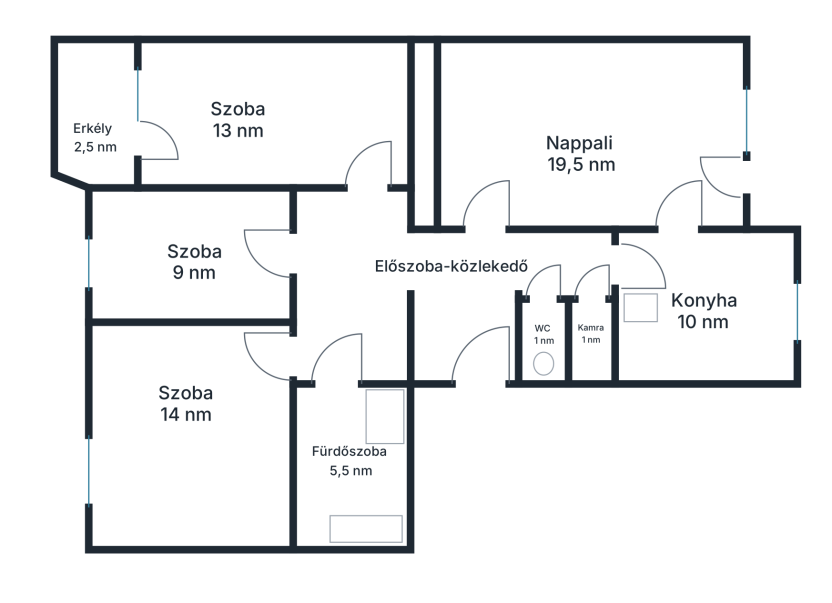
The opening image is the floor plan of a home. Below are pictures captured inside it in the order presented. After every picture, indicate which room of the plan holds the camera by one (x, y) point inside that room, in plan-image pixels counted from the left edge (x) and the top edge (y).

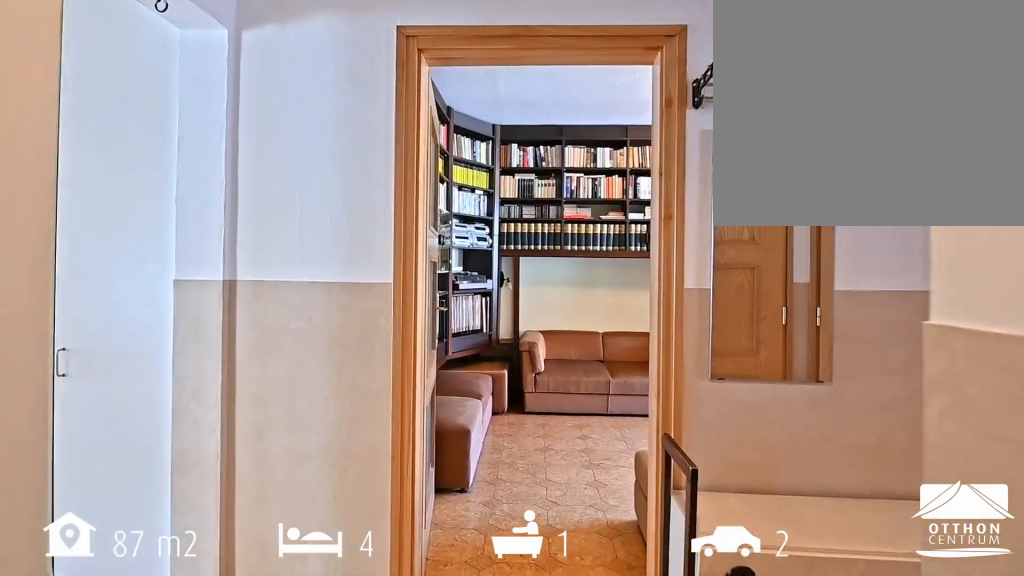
(465, 308)
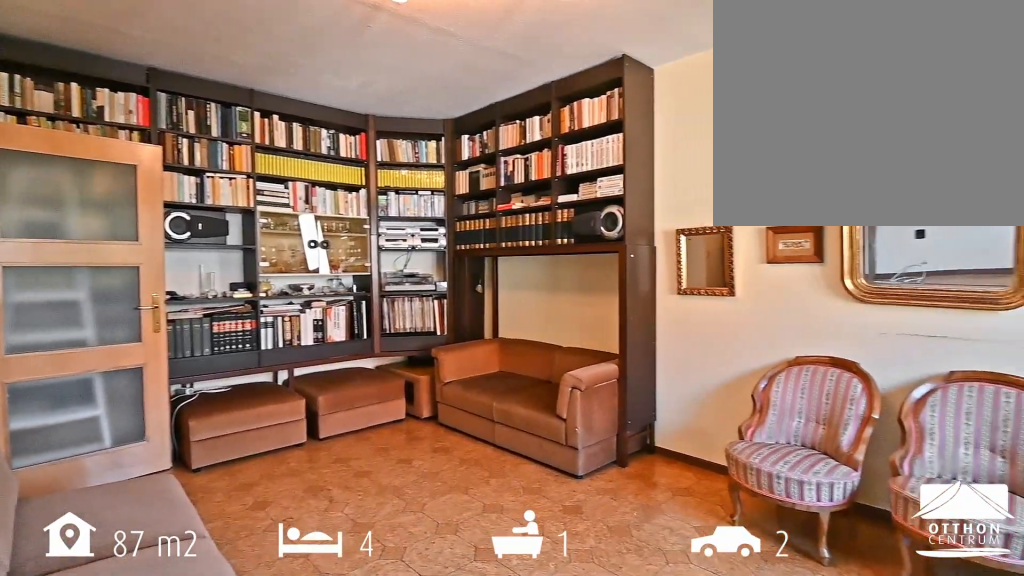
(581, 115)
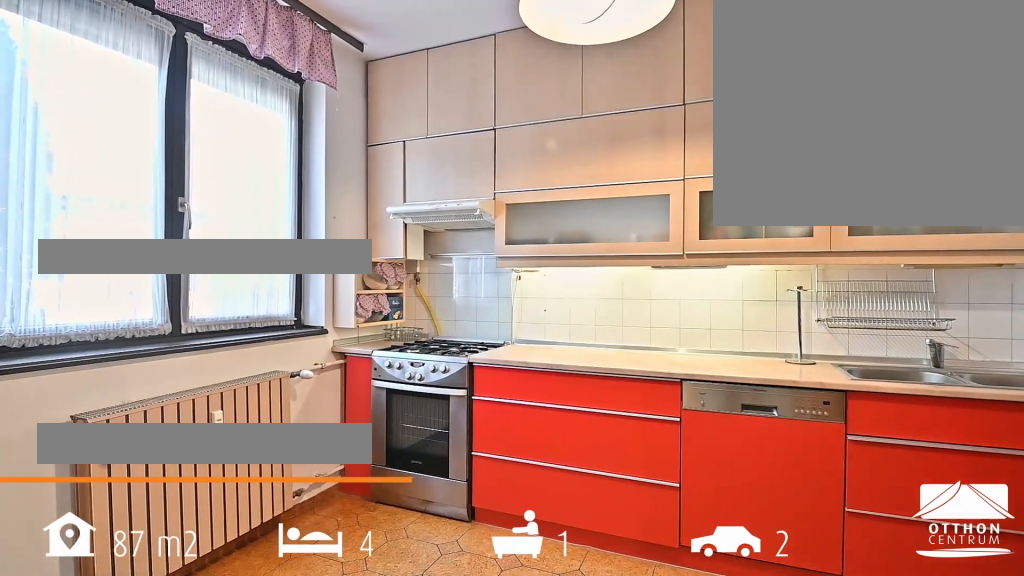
(706, 312)
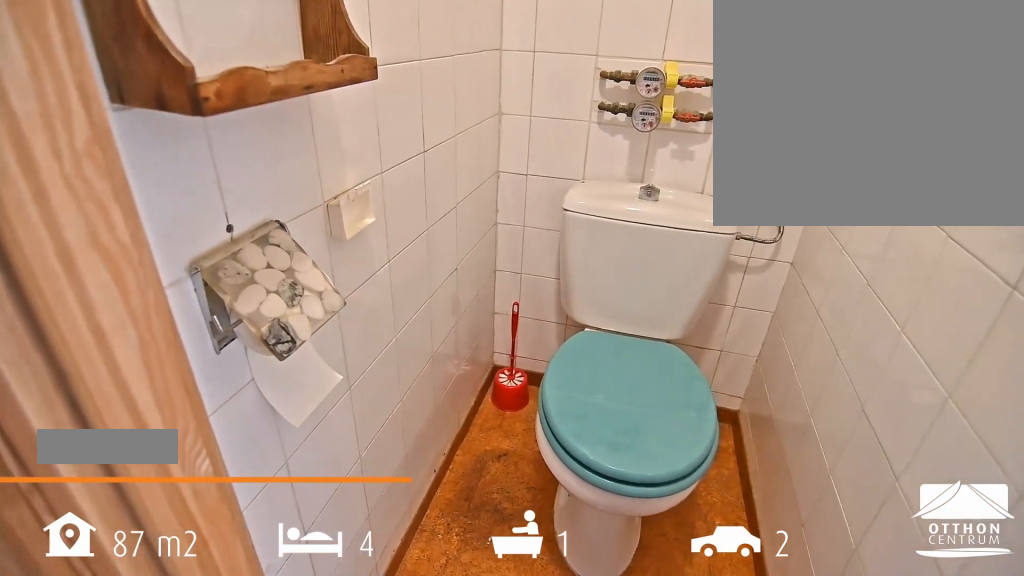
(545, 345)
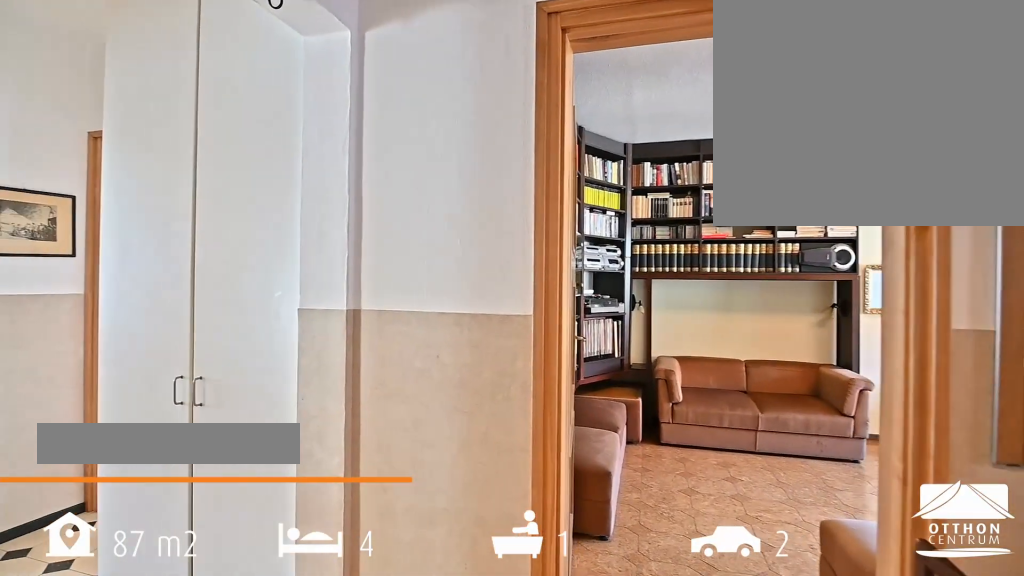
(472, 276)
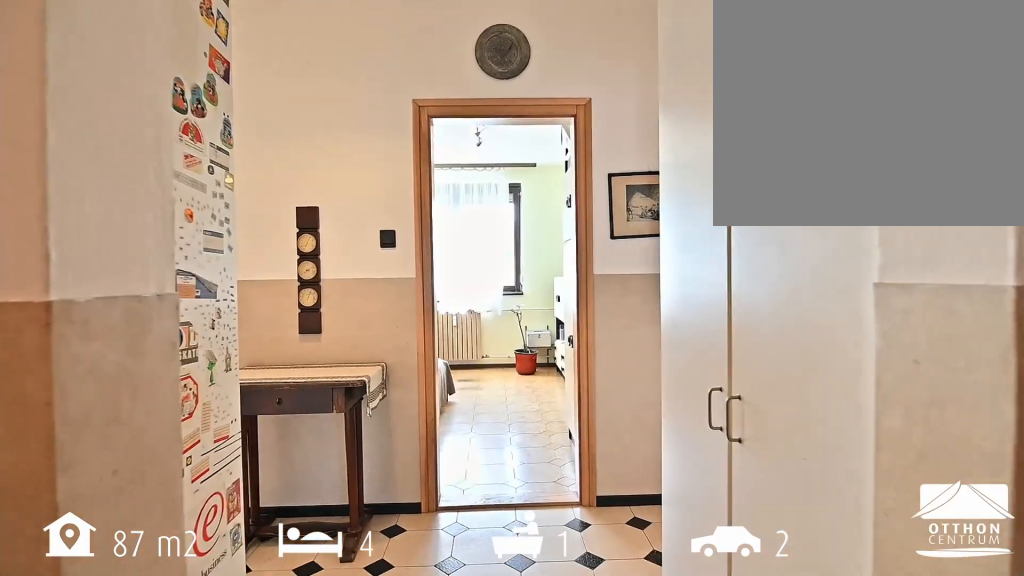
(352, 285)
